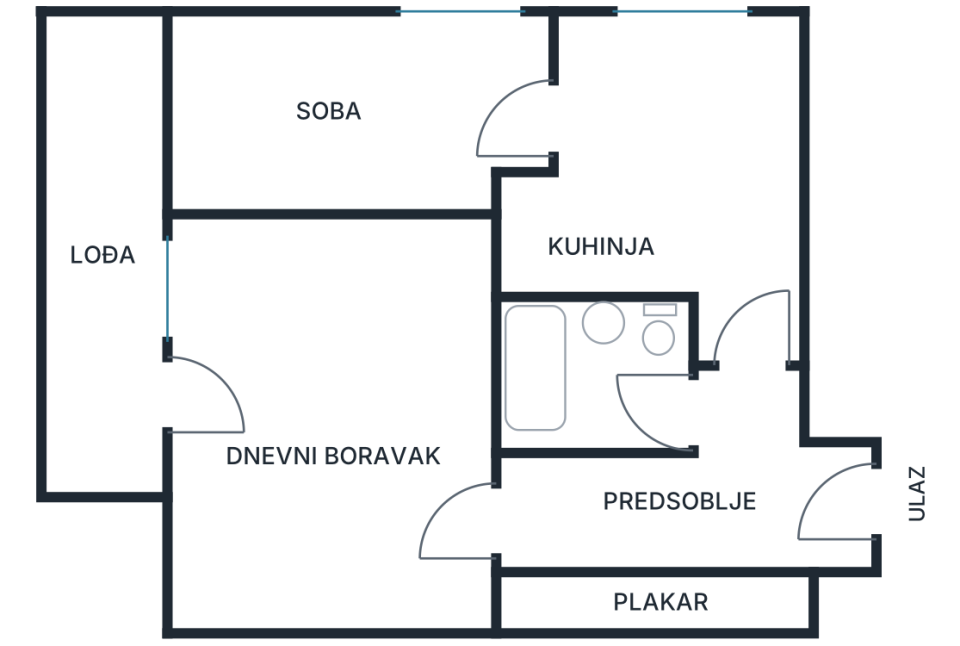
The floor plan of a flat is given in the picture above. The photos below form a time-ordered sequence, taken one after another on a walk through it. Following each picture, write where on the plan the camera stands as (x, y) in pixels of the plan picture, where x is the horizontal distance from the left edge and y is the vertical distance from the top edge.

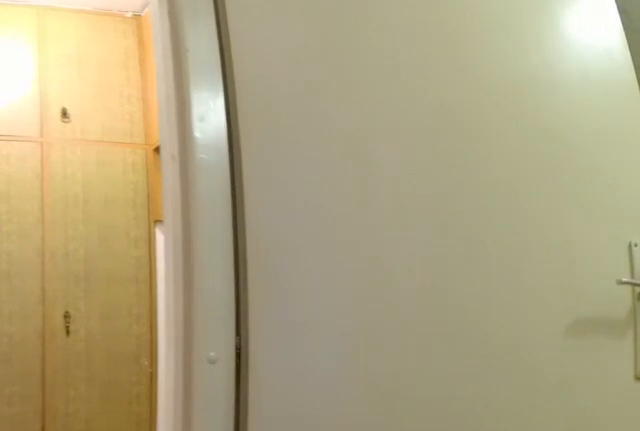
(735, 375)
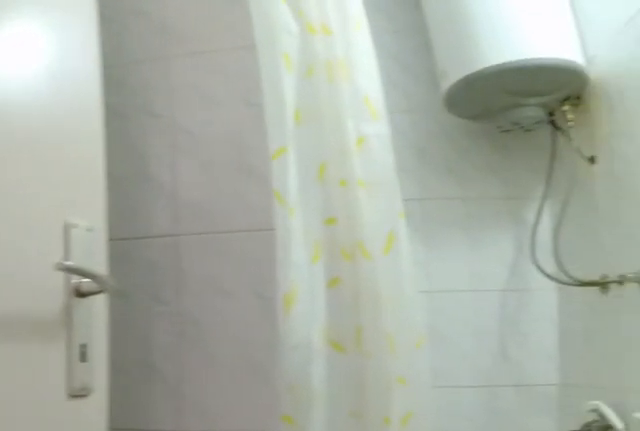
(723, 394)
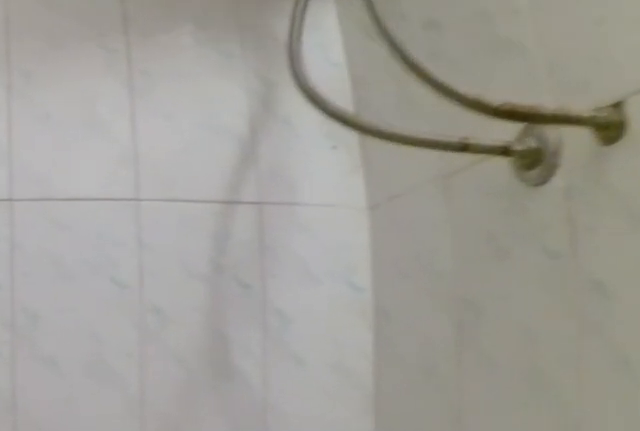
(624, 353)
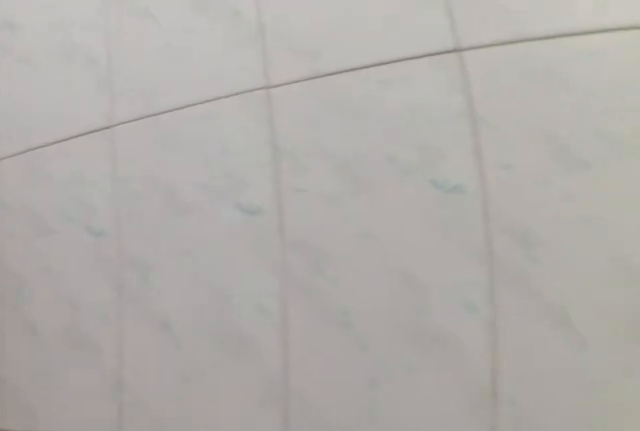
(622, 342)
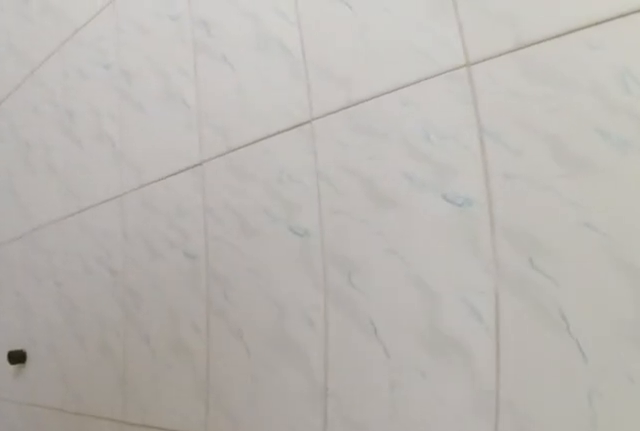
(616, 333)
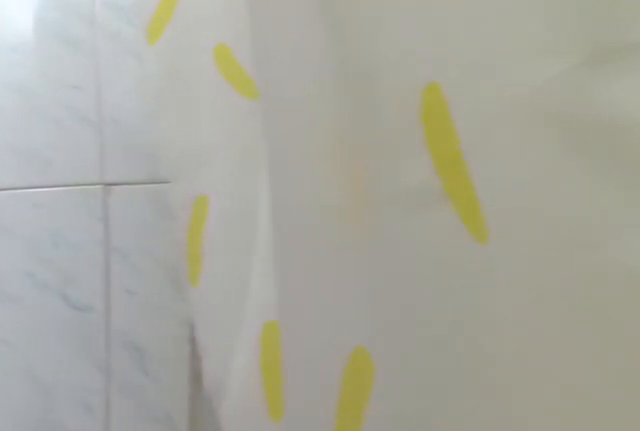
(597, 328)
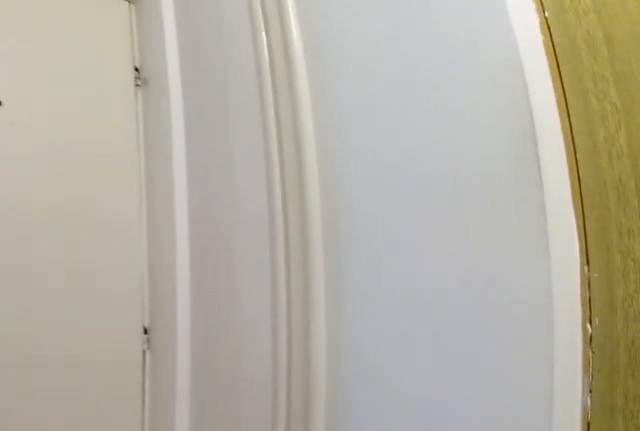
(728, 438)
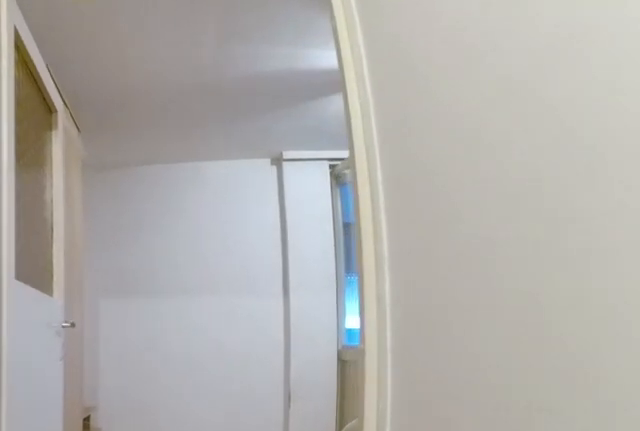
(600, 511)
